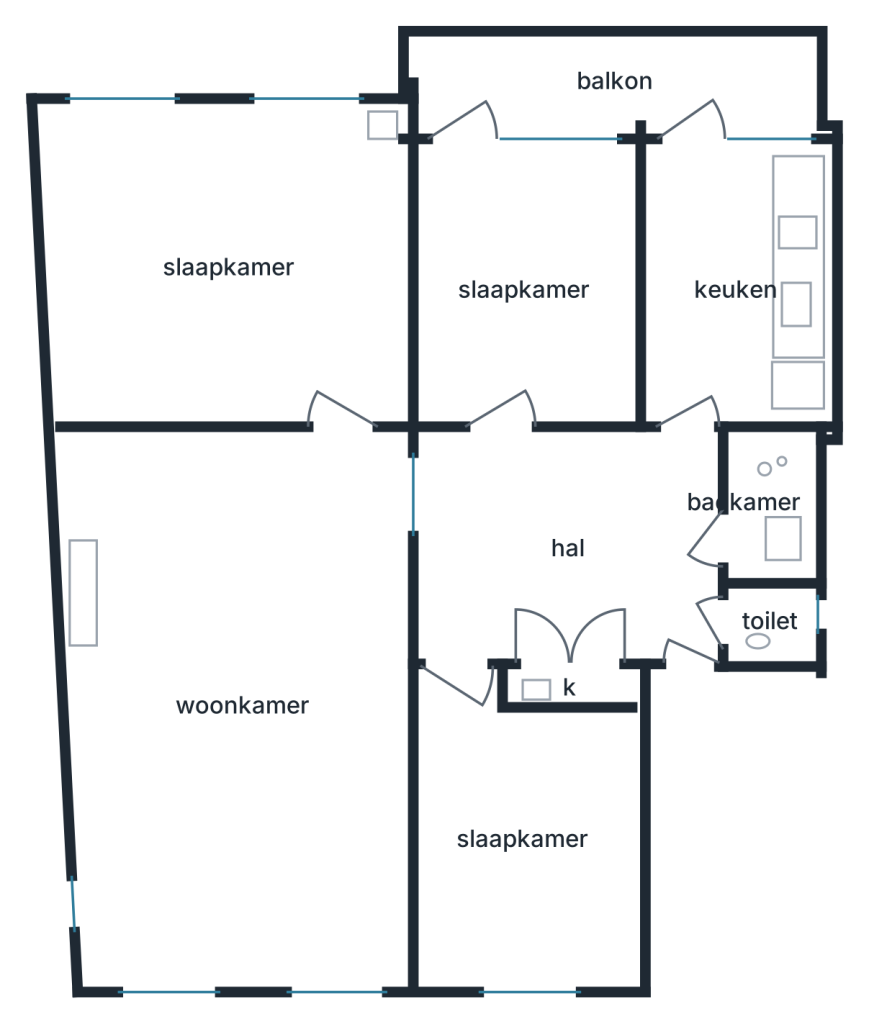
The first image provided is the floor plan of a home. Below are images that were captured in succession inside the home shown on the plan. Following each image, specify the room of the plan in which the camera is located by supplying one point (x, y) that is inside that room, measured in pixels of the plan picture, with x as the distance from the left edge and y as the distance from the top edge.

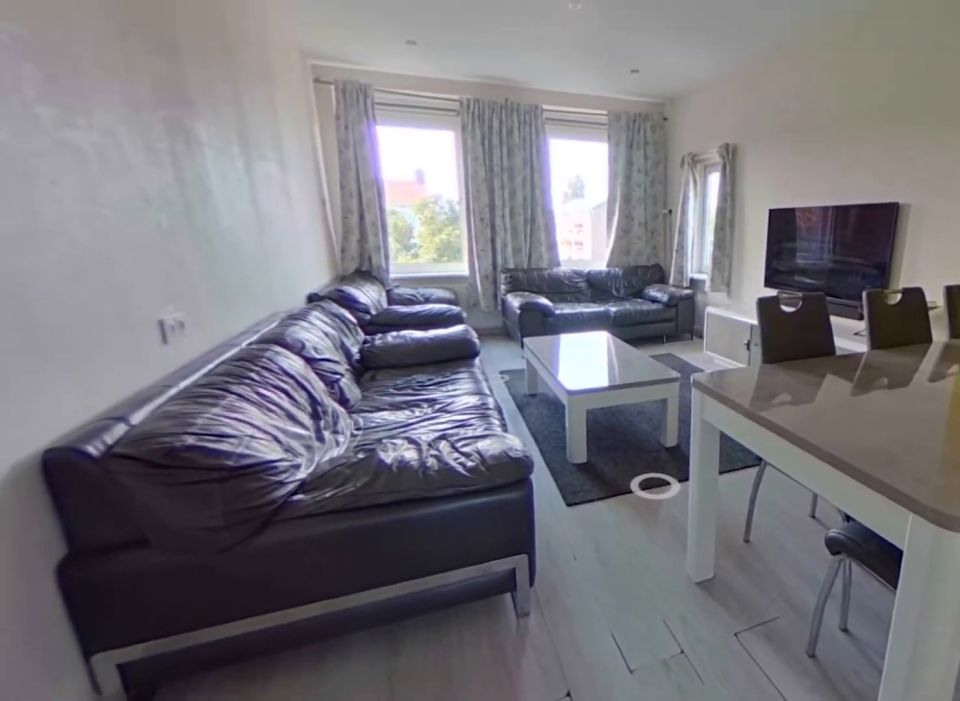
(244, 706)
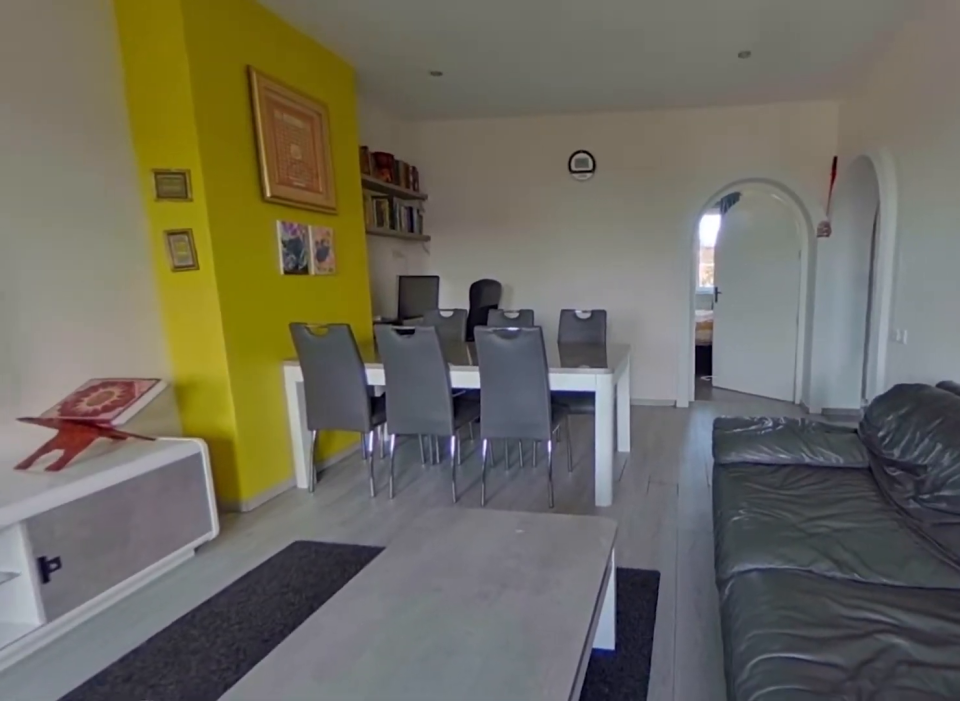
(244, 706)
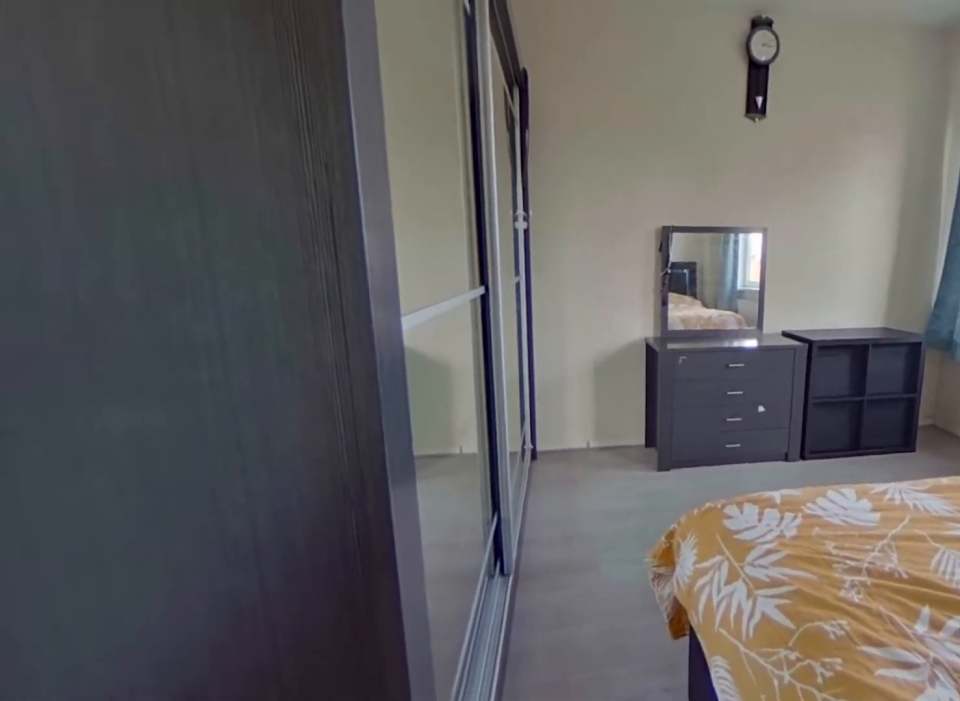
(227, 266)
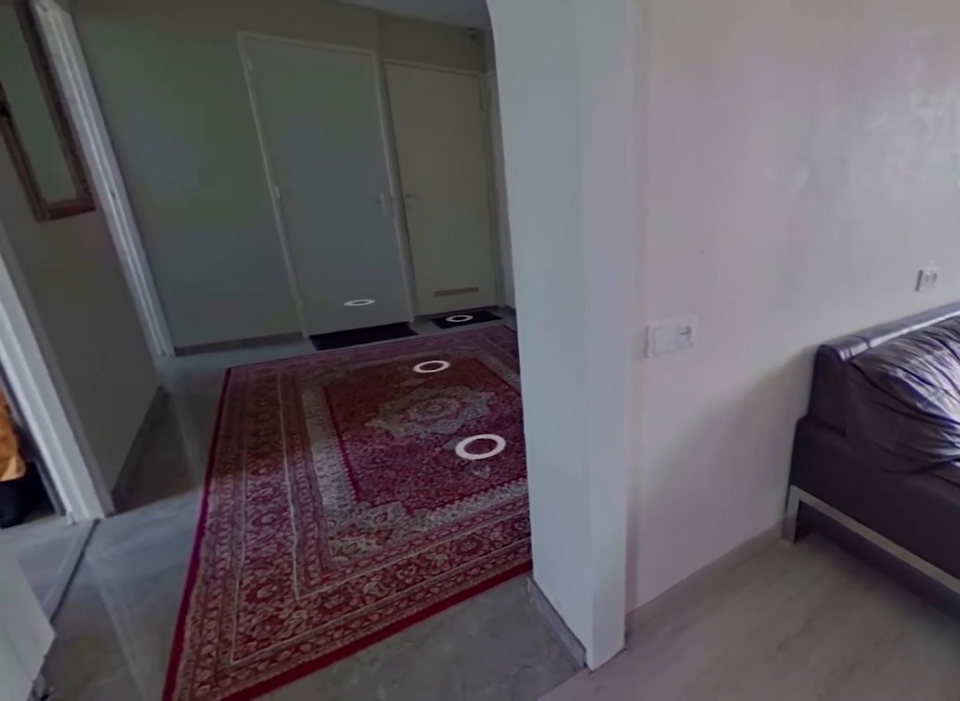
(244, 706)
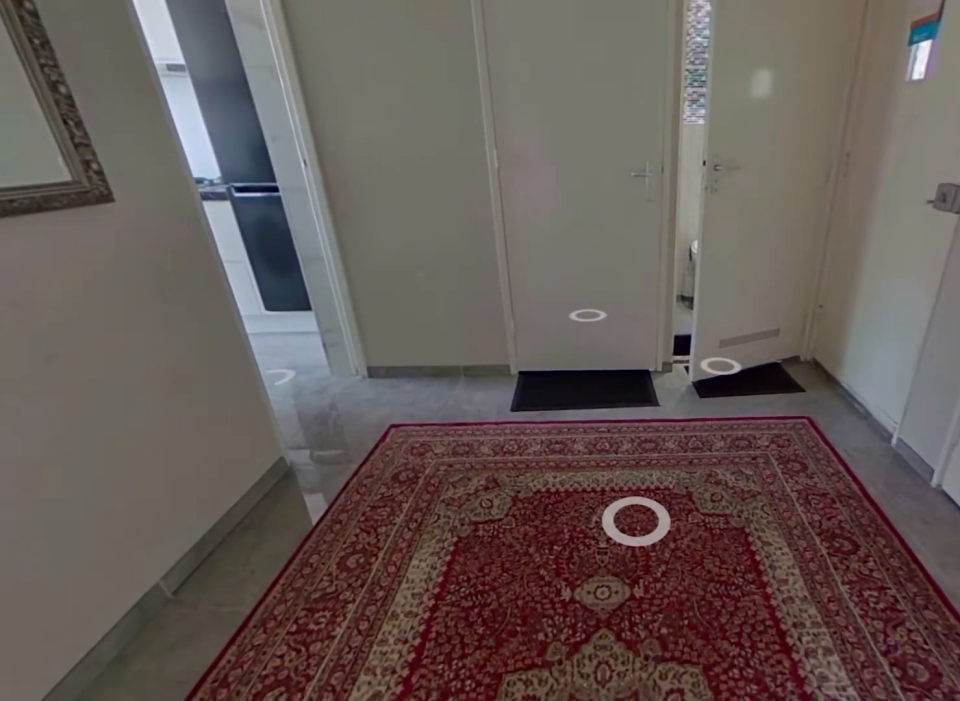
(565, 540)
